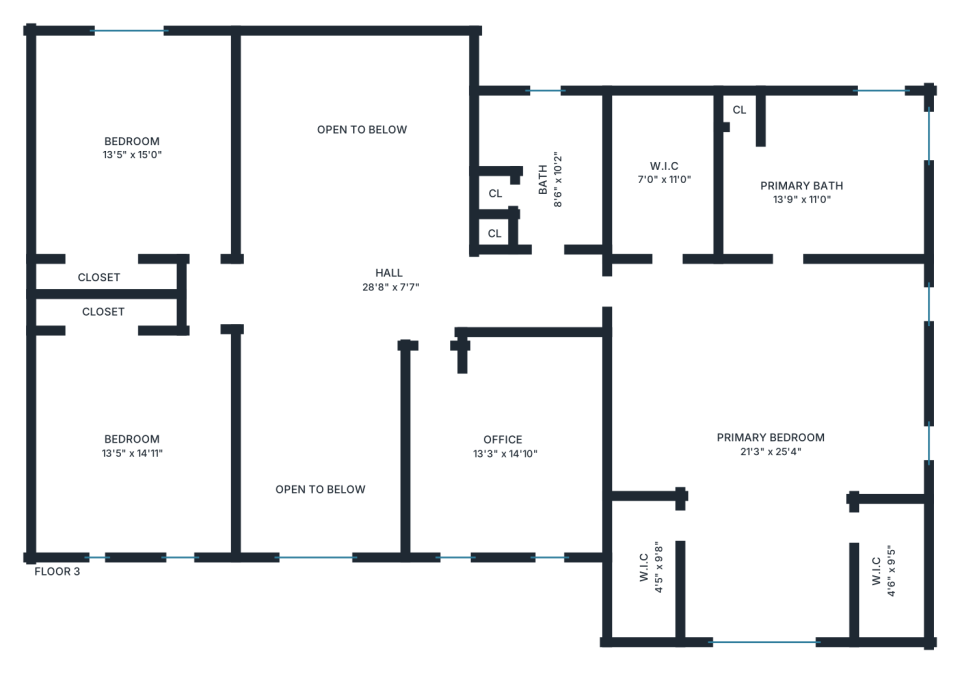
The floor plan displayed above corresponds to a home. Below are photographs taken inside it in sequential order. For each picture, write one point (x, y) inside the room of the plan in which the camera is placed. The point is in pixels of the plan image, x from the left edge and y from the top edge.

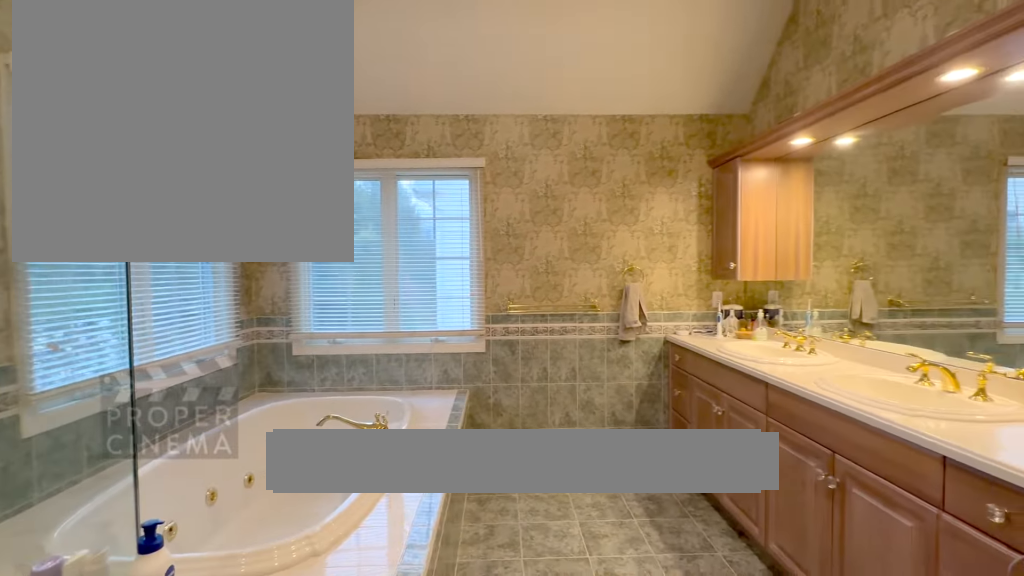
(824, 176)
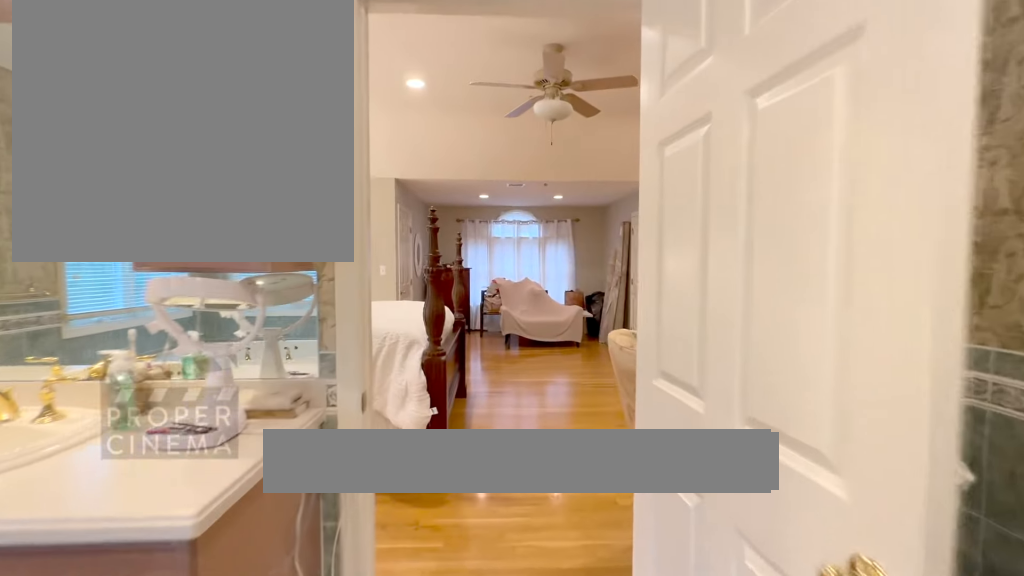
(824, 176)
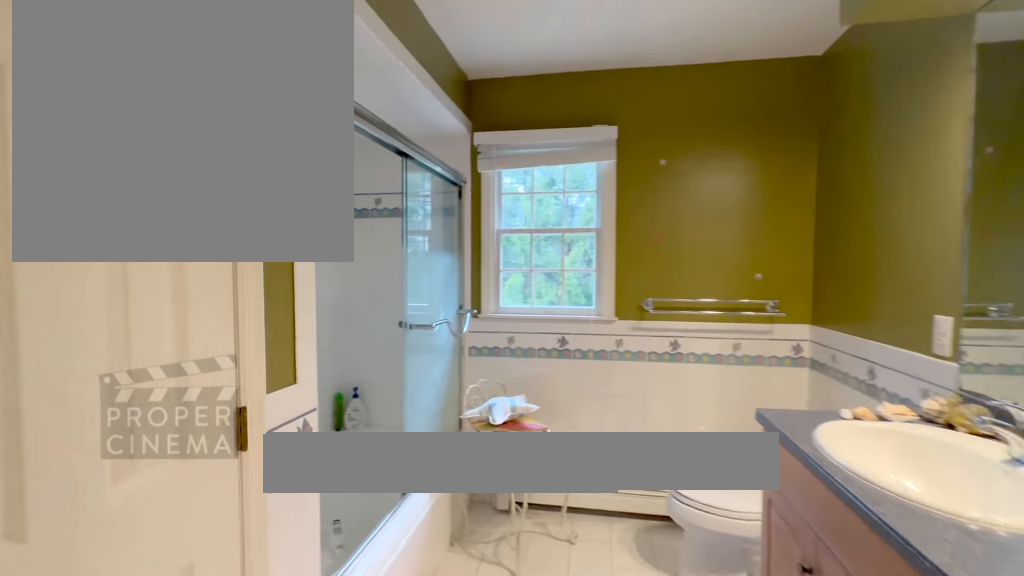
(543, 166)
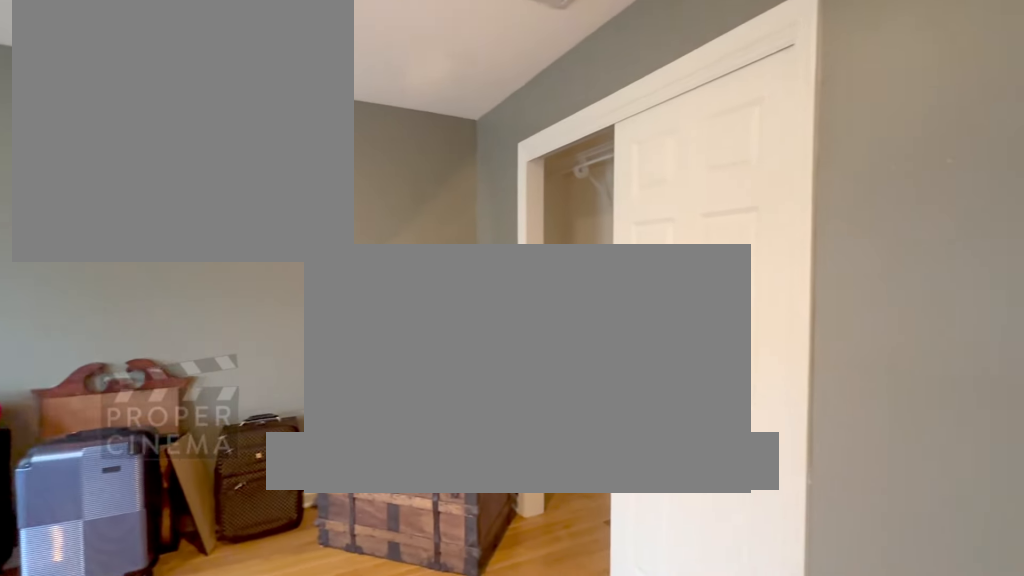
(133, 444)
